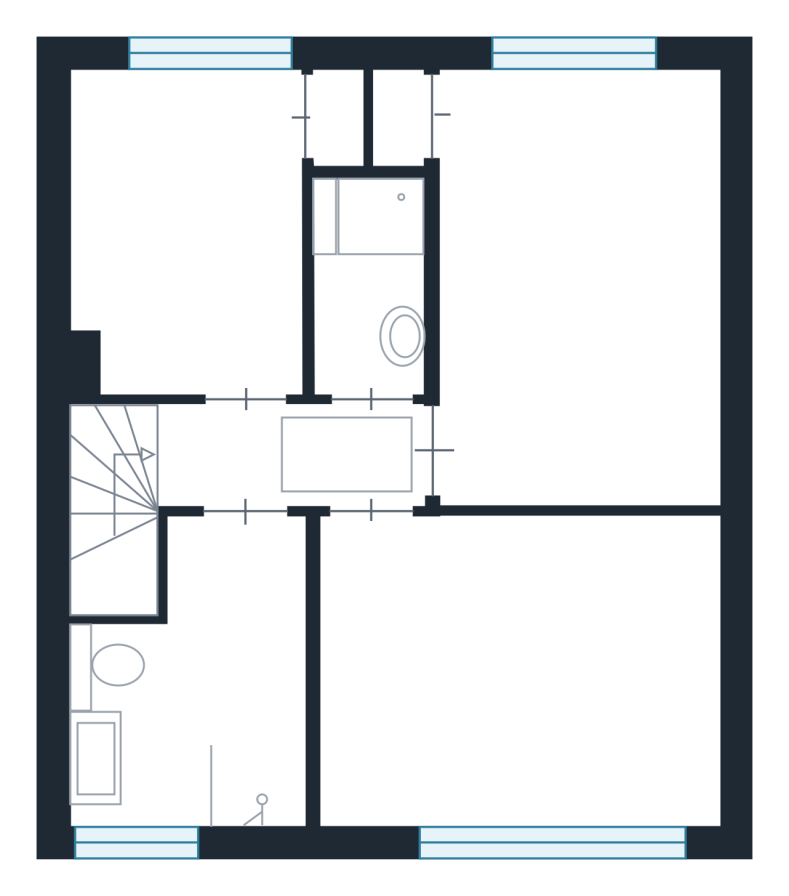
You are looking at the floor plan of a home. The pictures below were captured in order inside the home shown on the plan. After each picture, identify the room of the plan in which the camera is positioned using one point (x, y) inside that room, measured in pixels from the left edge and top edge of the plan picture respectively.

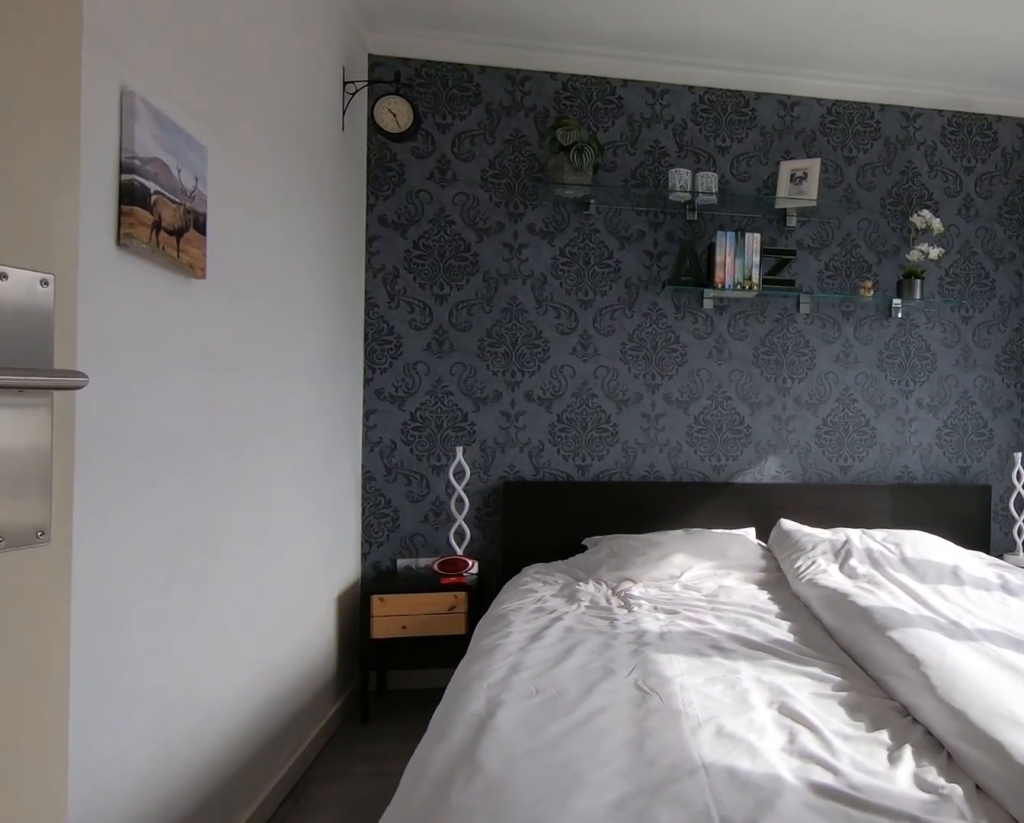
(520, 671)
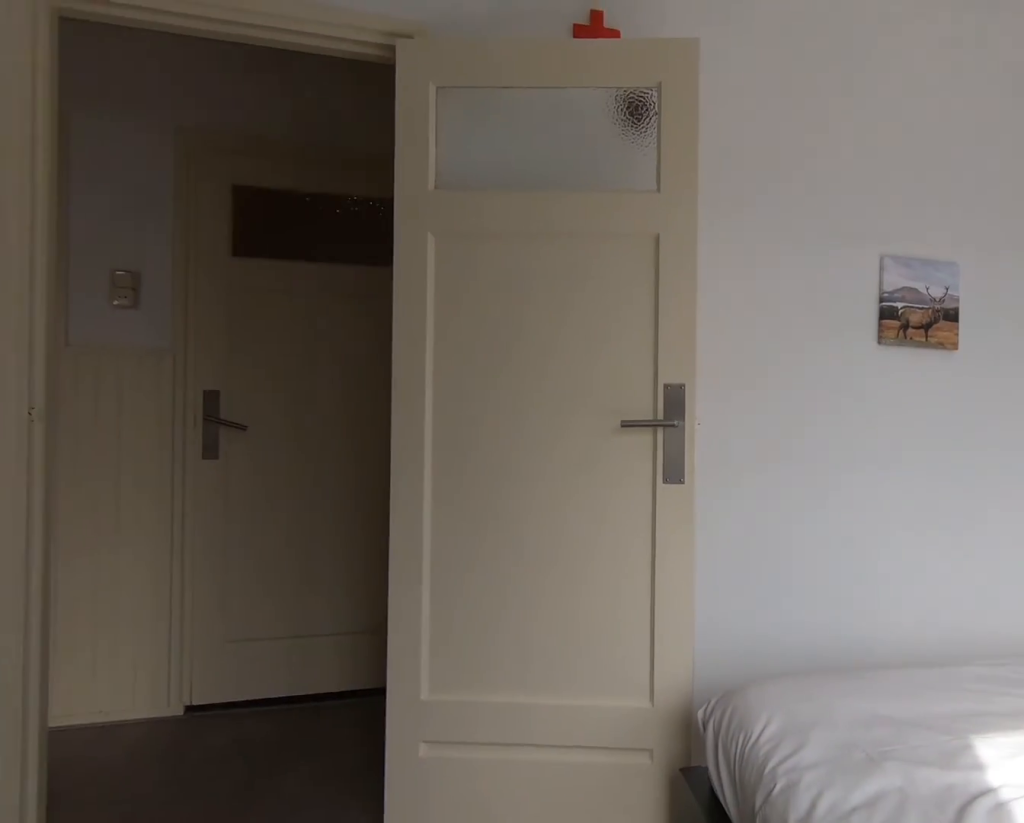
(520, 671)
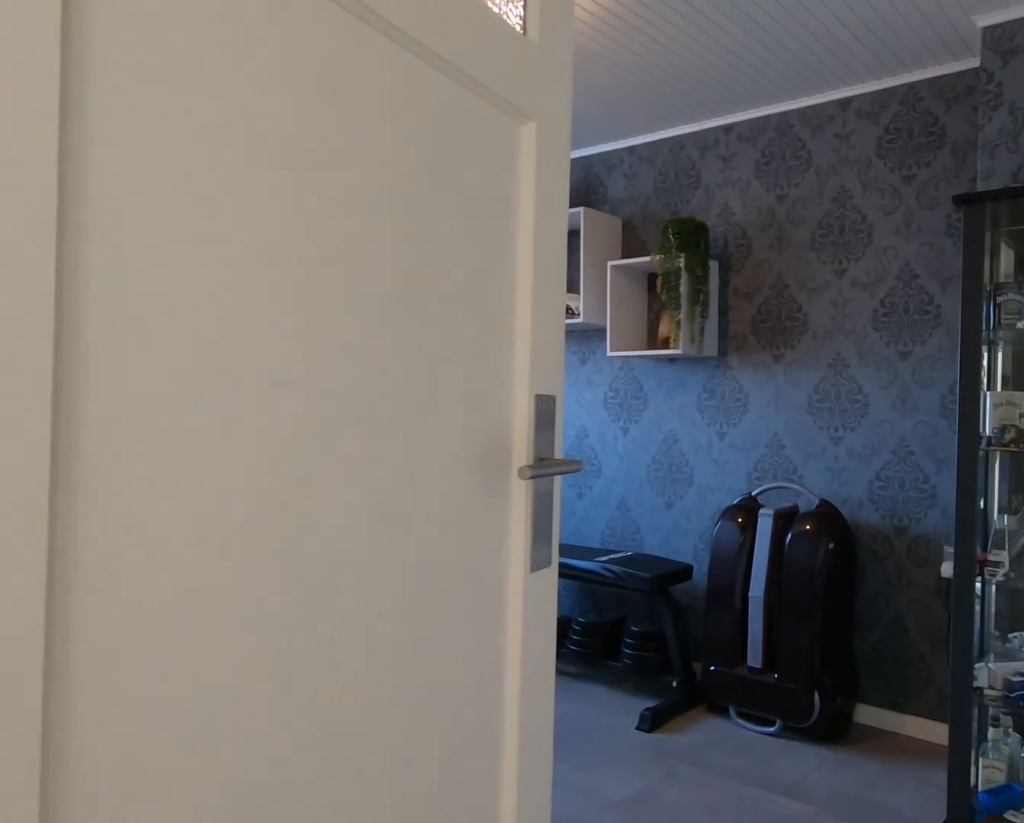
(292, 454)
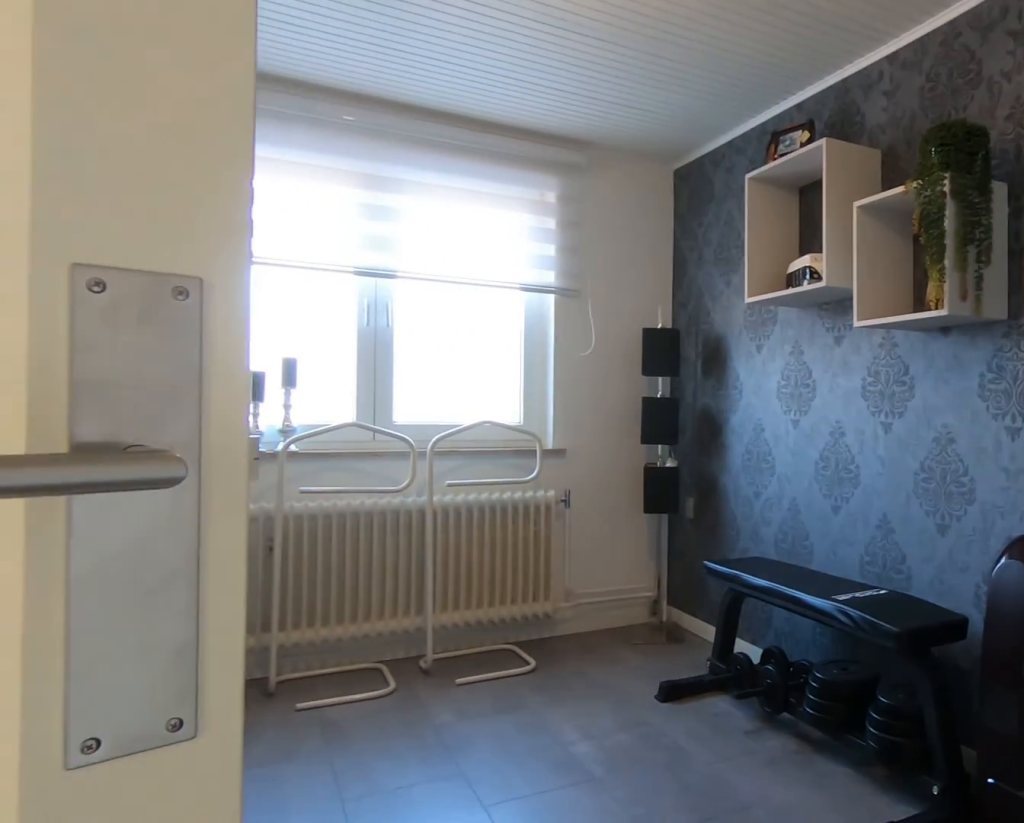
(577, 287)
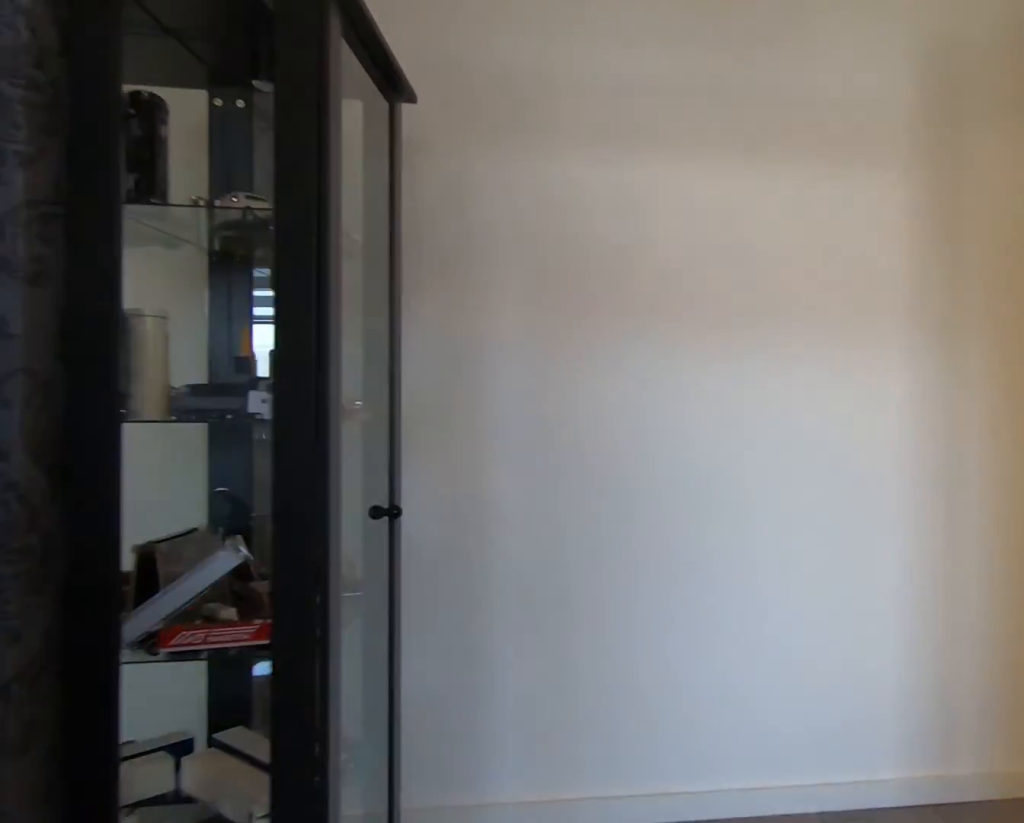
(577, 287)
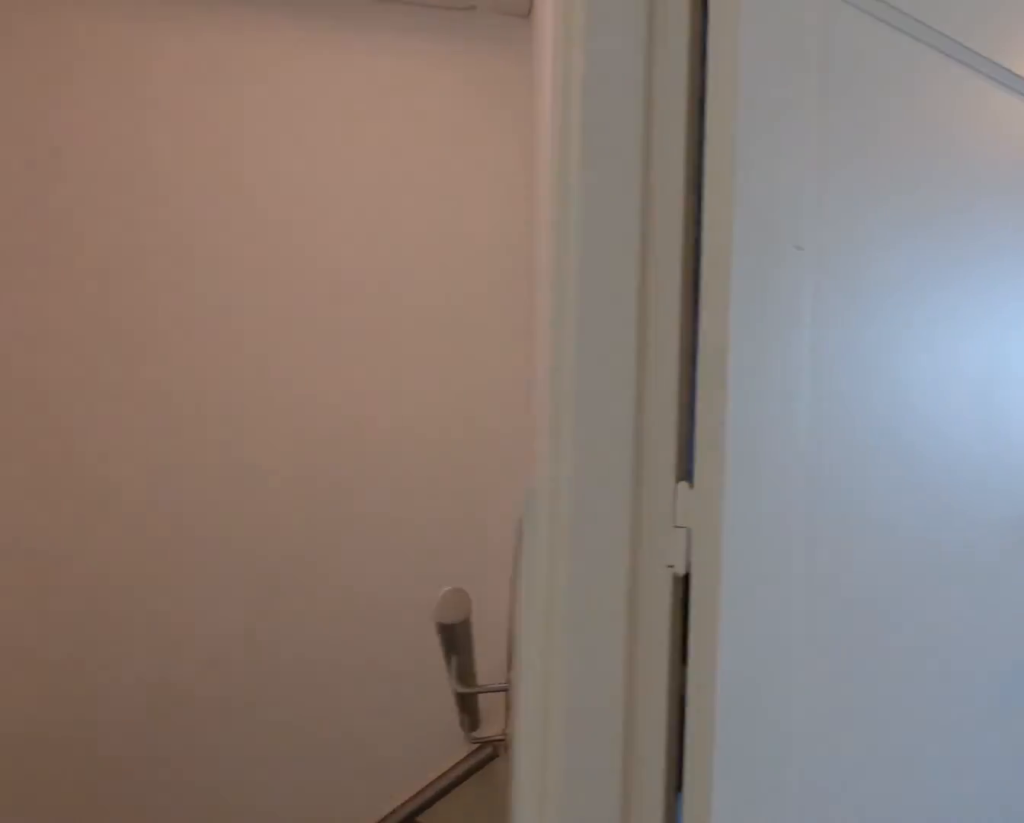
(291, 454)
